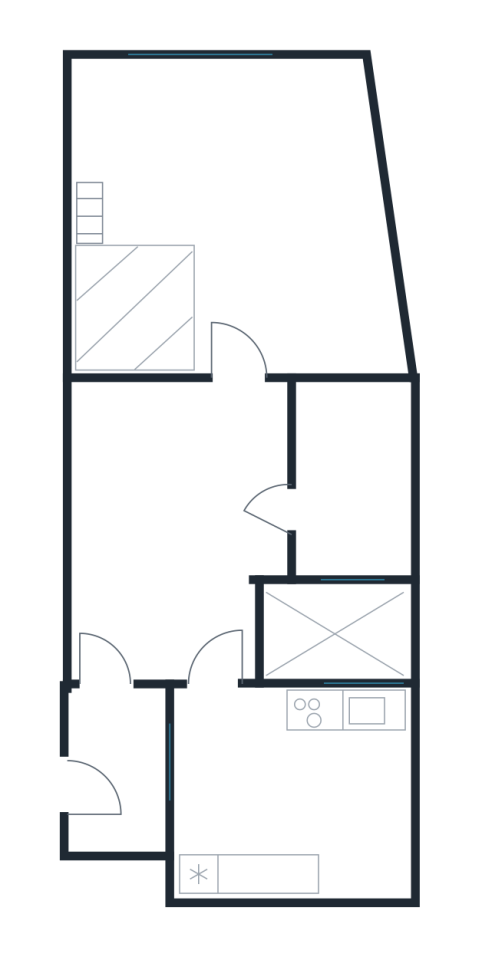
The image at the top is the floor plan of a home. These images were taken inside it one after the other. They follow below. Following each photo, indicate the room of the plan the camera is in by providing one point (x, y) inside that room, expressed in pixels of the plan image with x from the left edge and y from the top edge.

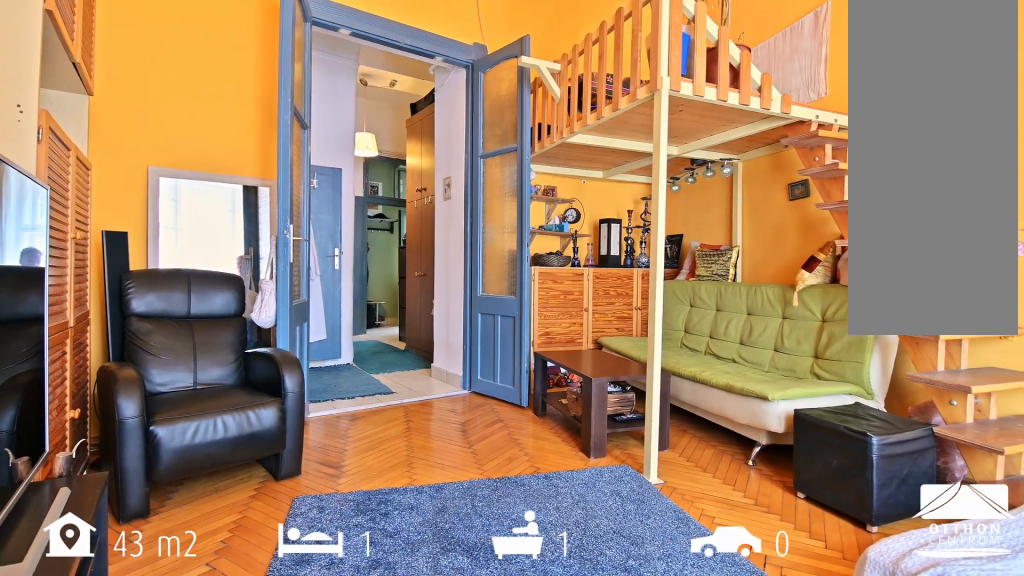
(242, 217)
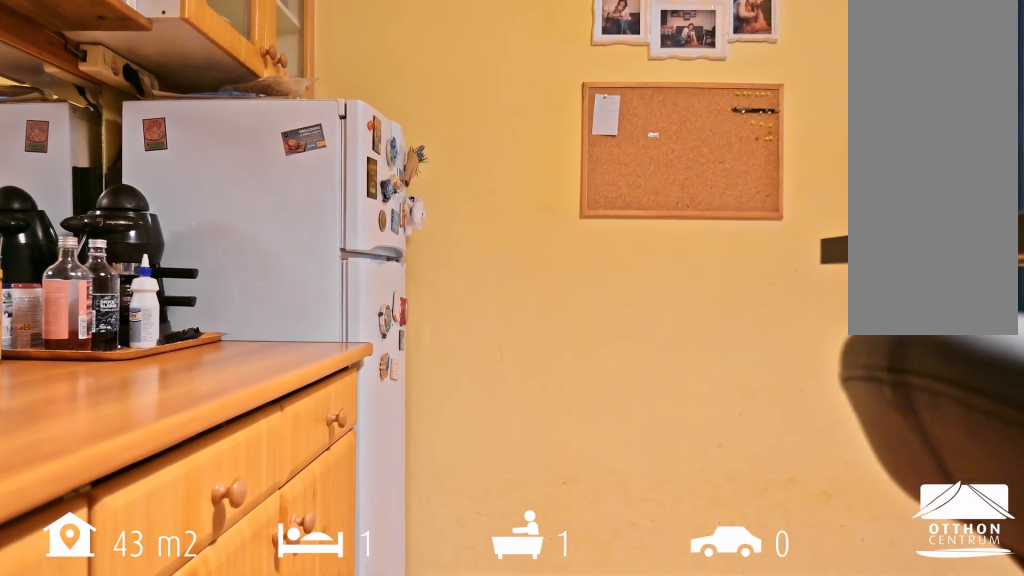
(285, 794)
